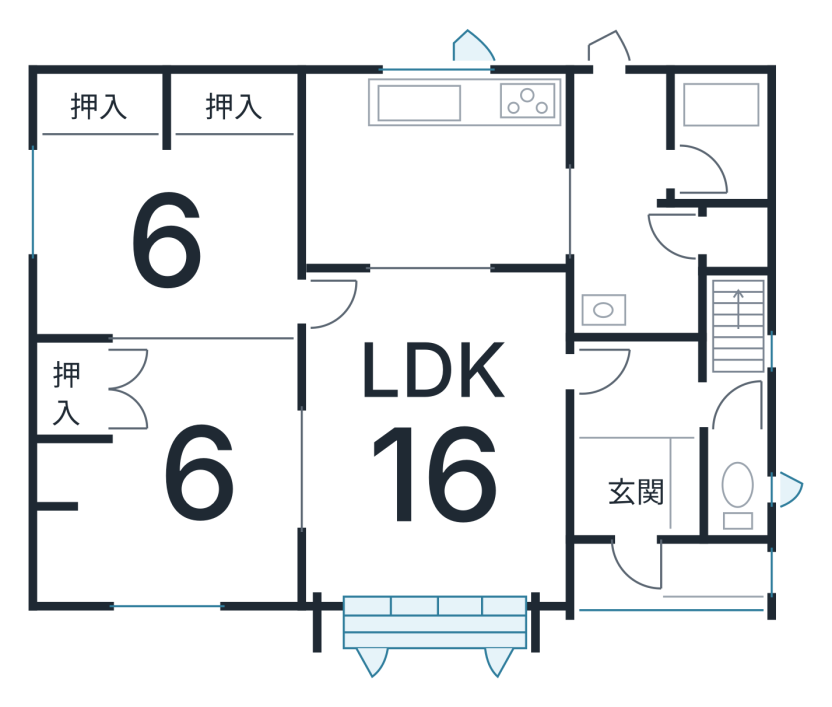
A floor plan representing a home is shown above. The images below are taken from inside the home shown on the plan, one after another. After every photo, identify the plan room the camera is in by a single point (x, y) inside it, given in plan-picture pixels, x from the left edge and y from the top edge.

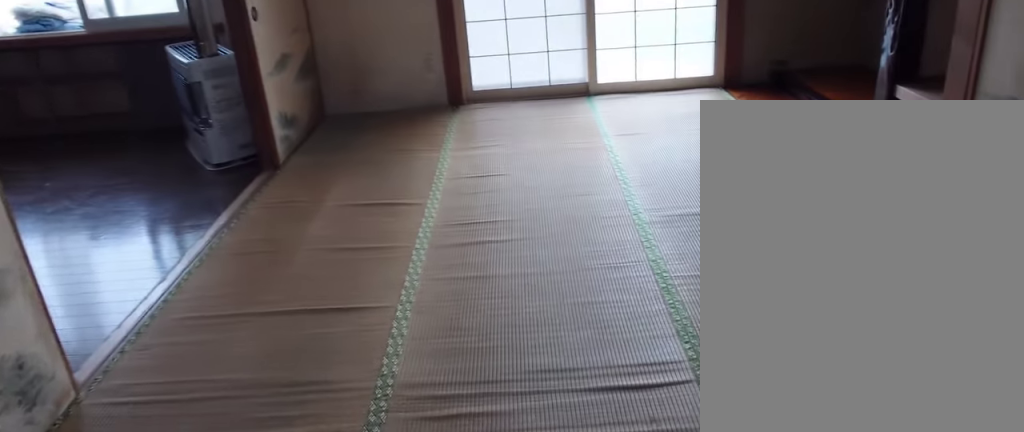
(211, 462)
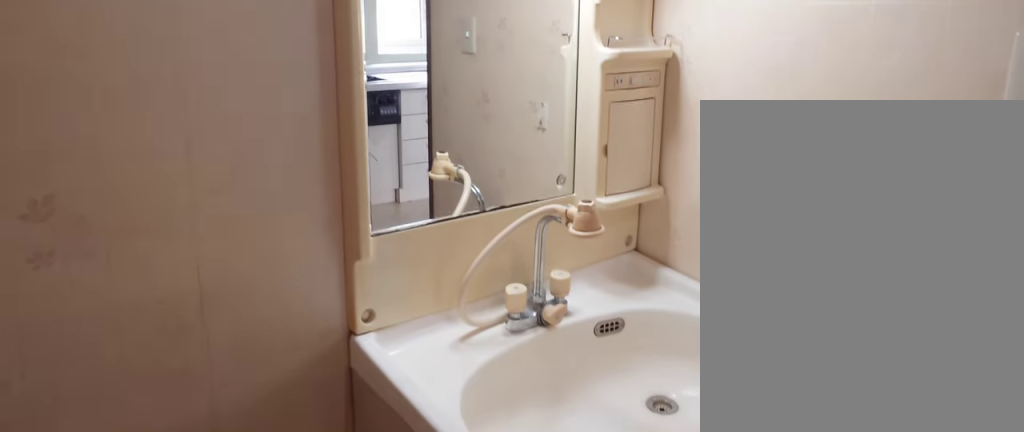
(620, 250)
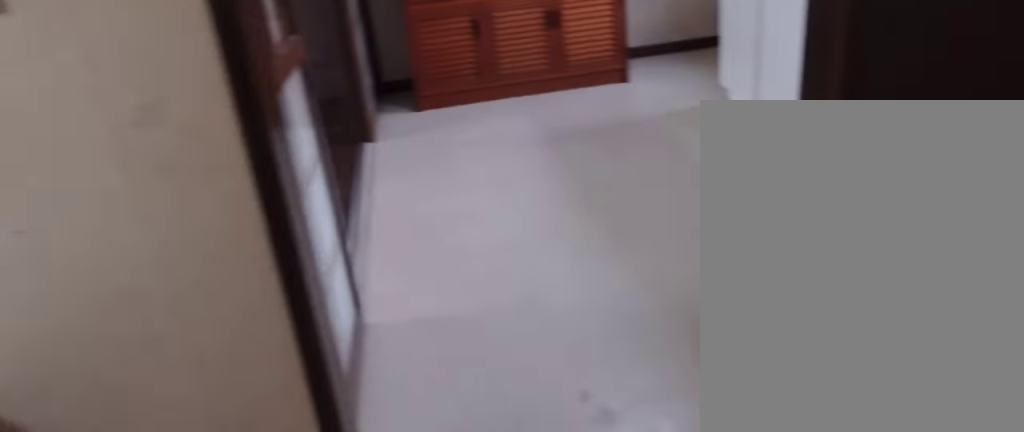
(620, 250)
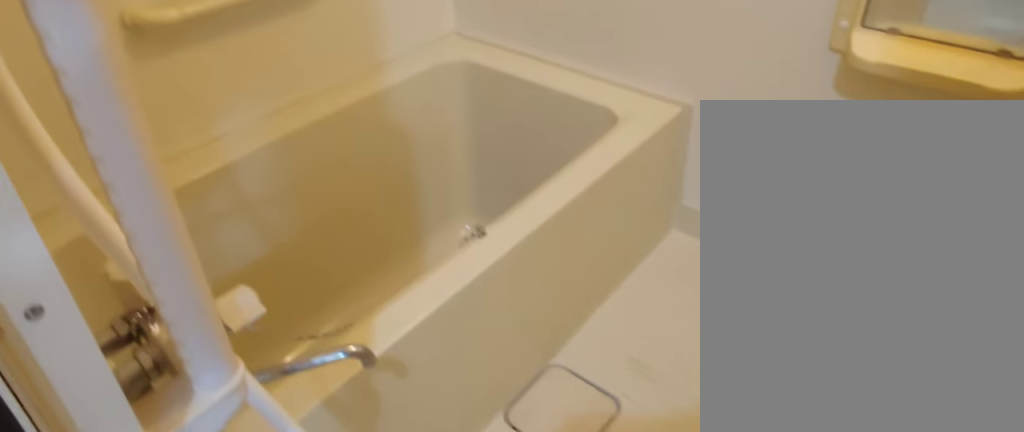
(712, 142)
